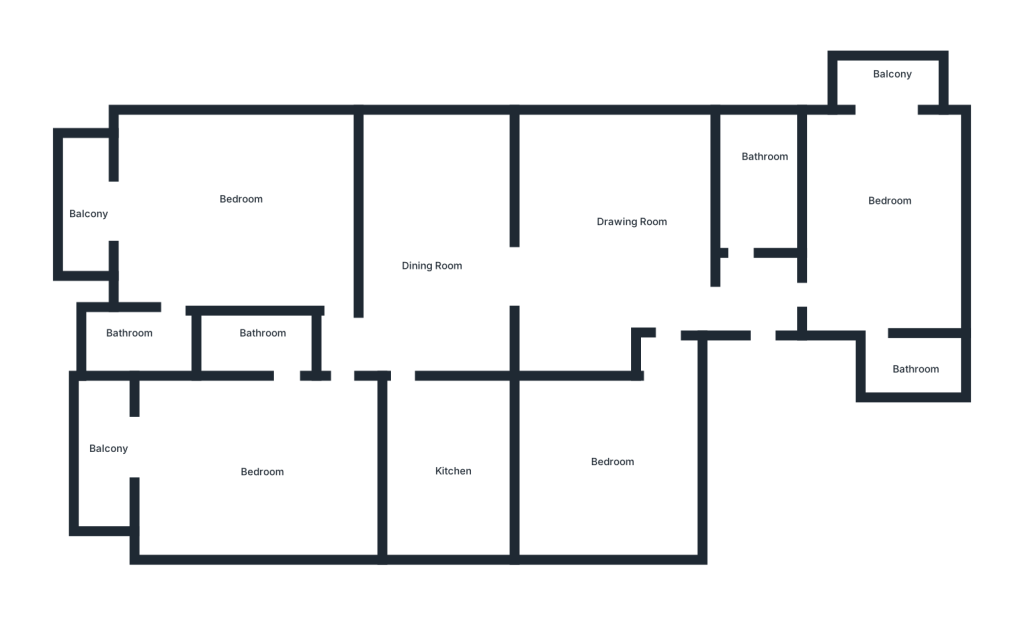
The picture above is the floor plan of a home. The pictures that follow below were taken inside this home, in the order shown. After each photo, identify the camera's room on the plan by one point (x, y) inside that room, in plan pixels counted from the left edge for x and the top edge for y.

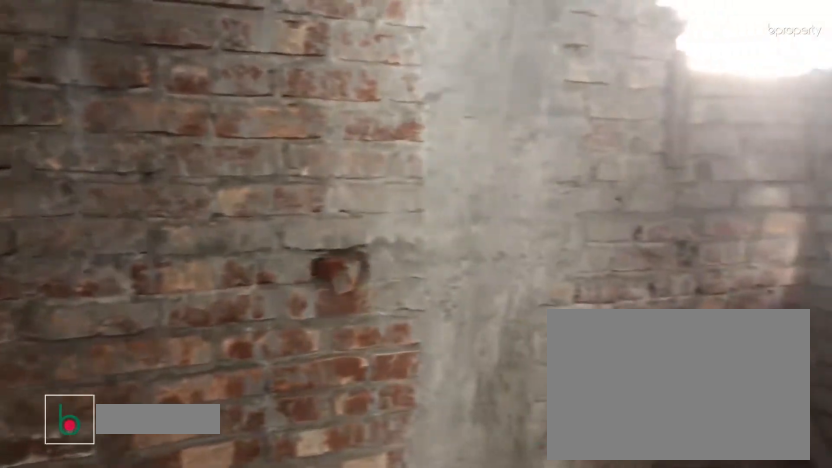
(156, 348)
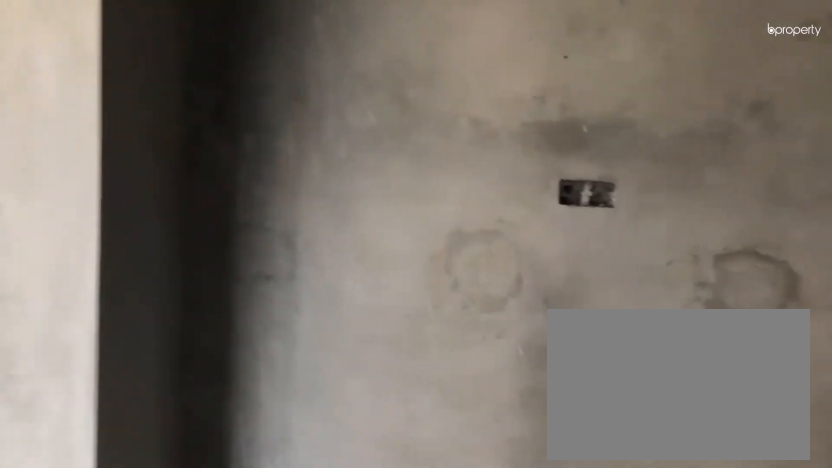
(236, 477)
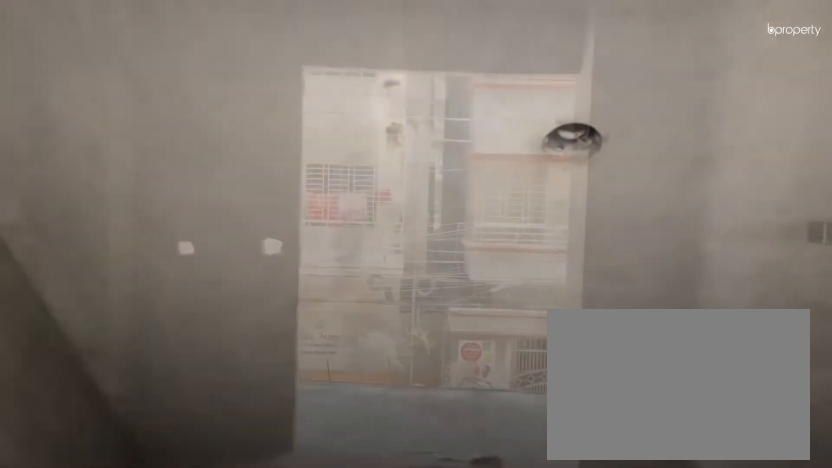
(236, 477)
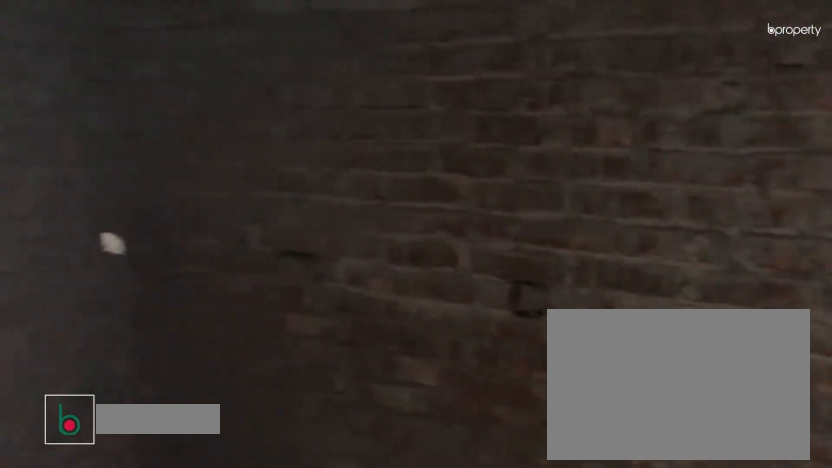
(263, 345)
